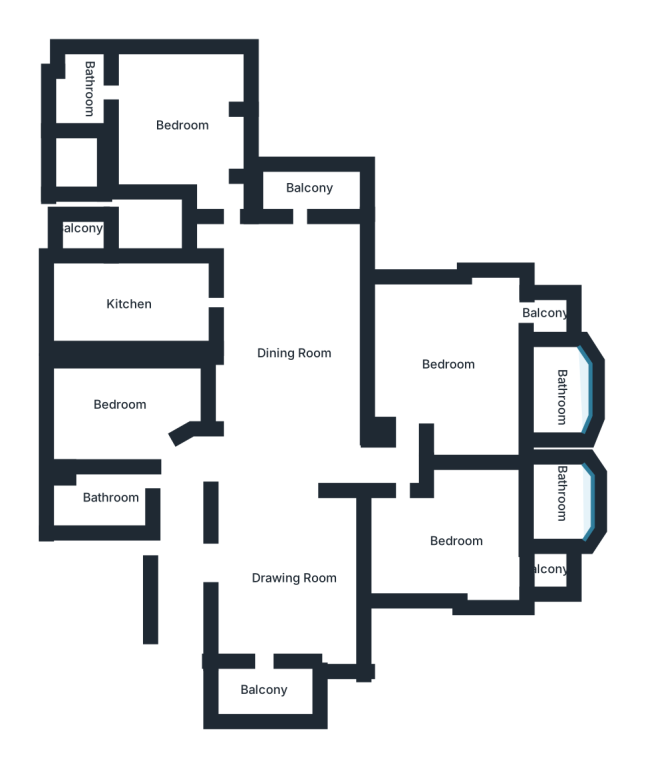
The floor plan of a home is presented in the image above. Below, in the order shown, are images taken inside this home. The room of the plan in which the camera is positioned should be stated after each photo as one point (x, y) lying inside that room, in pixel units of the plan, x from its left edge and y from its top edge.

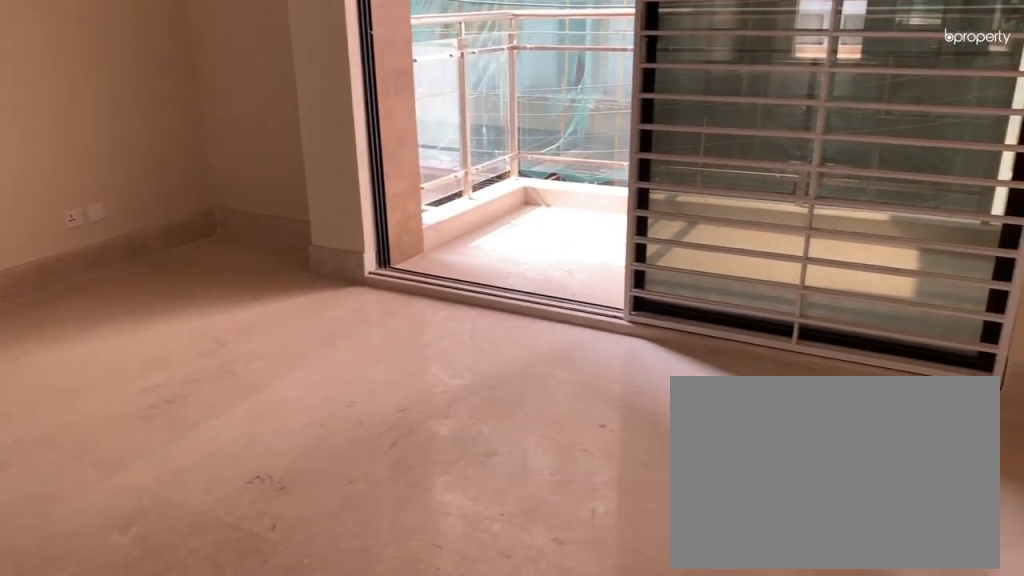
(289, 580)
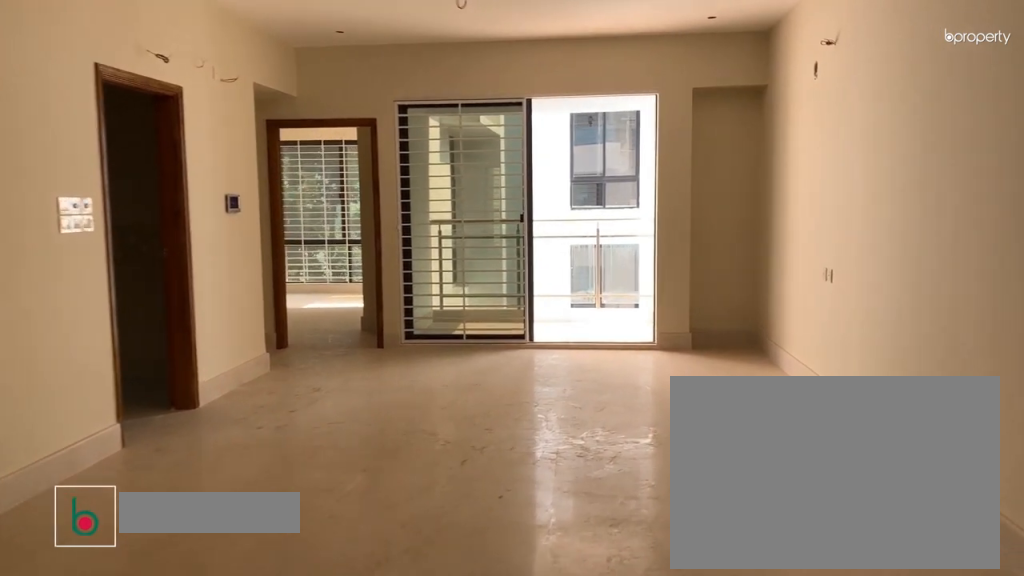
(291, 354)
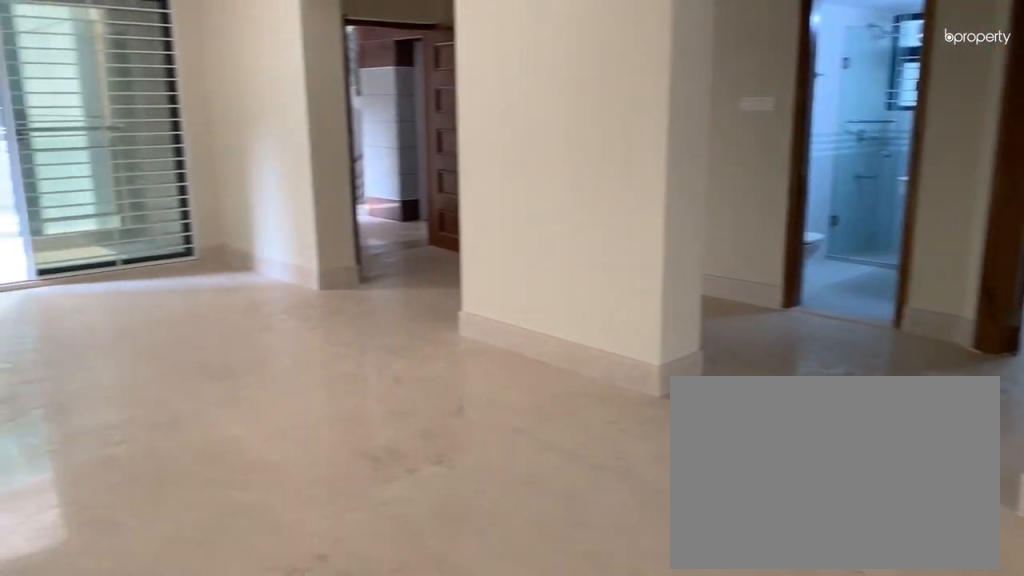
(291, 354)
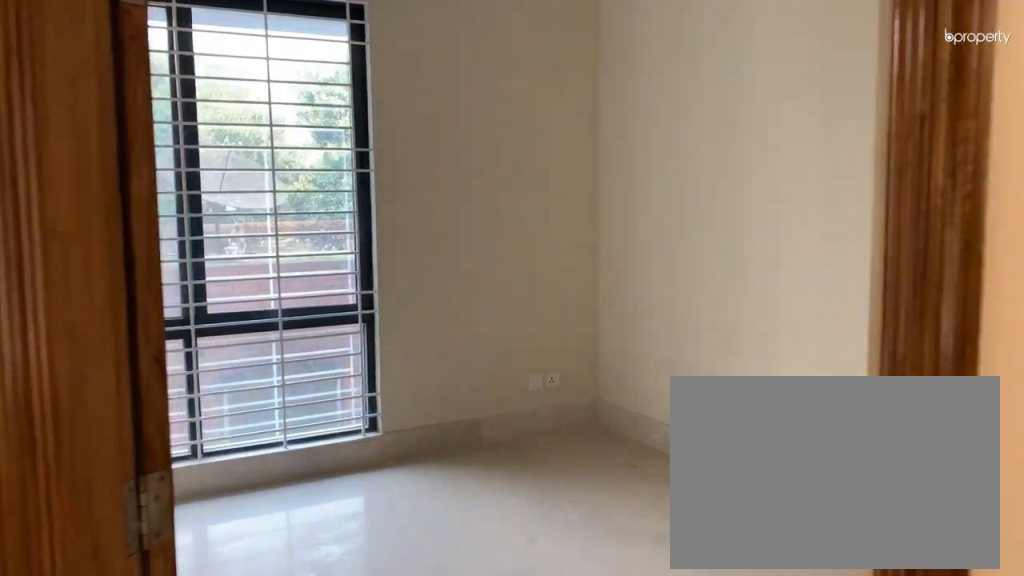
(120, 404)
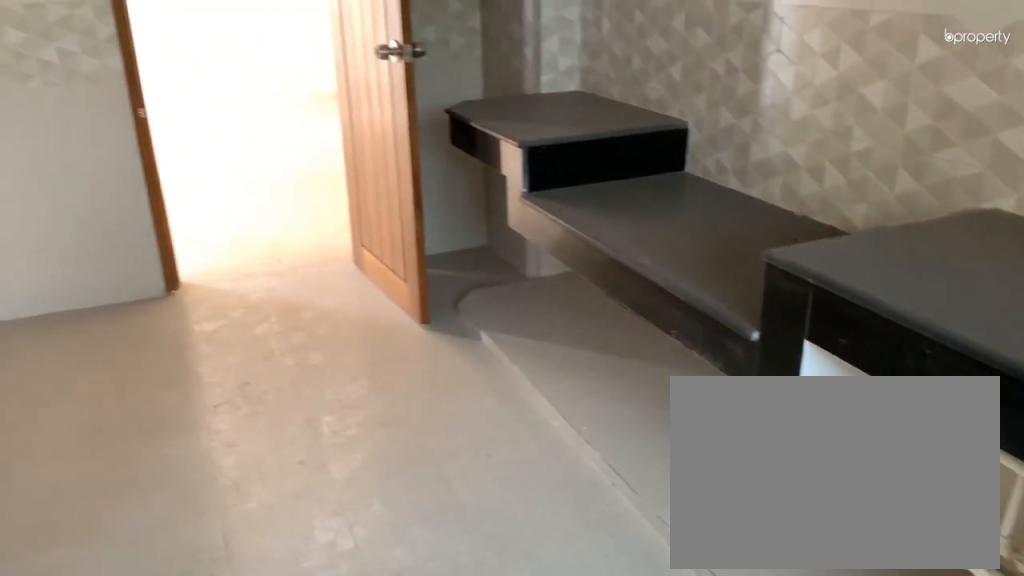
(133, 303)
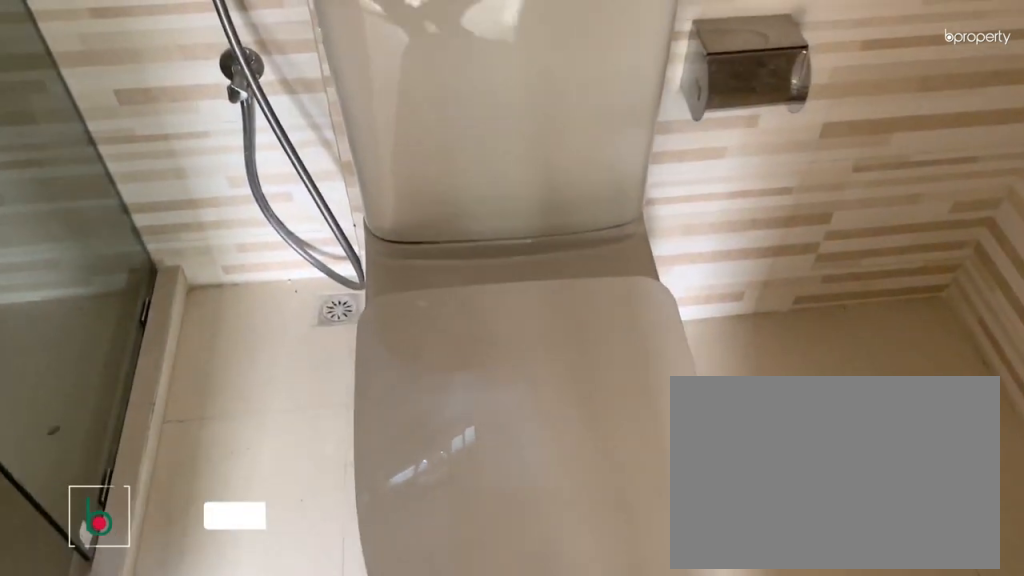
(87, 85)
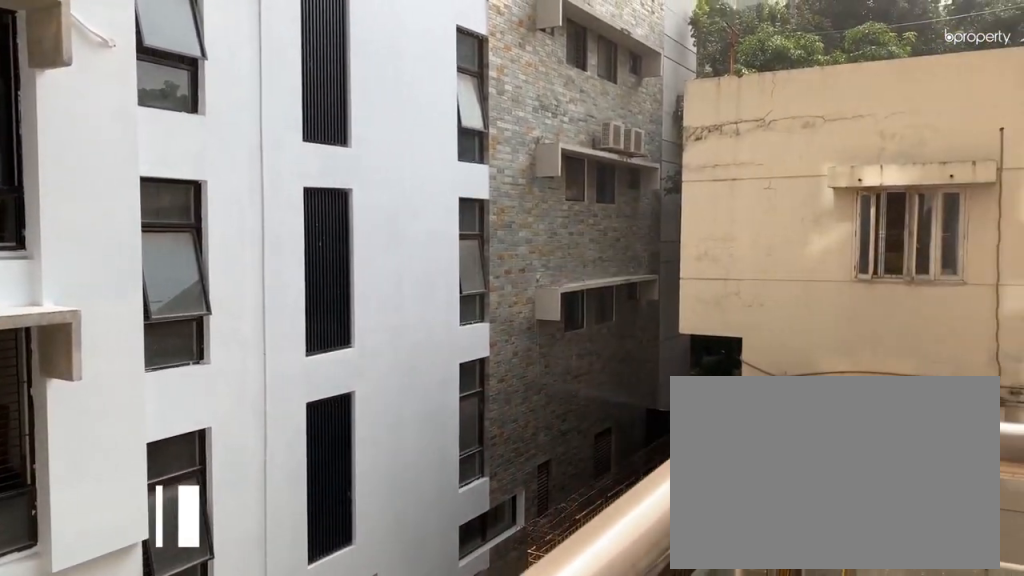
(307, 195)
